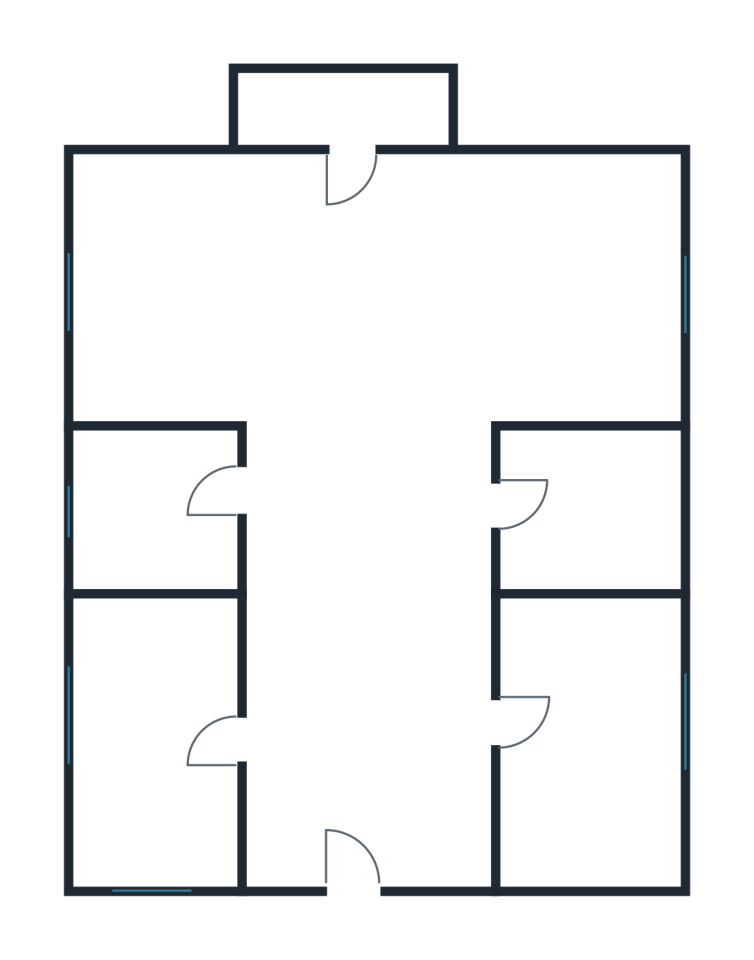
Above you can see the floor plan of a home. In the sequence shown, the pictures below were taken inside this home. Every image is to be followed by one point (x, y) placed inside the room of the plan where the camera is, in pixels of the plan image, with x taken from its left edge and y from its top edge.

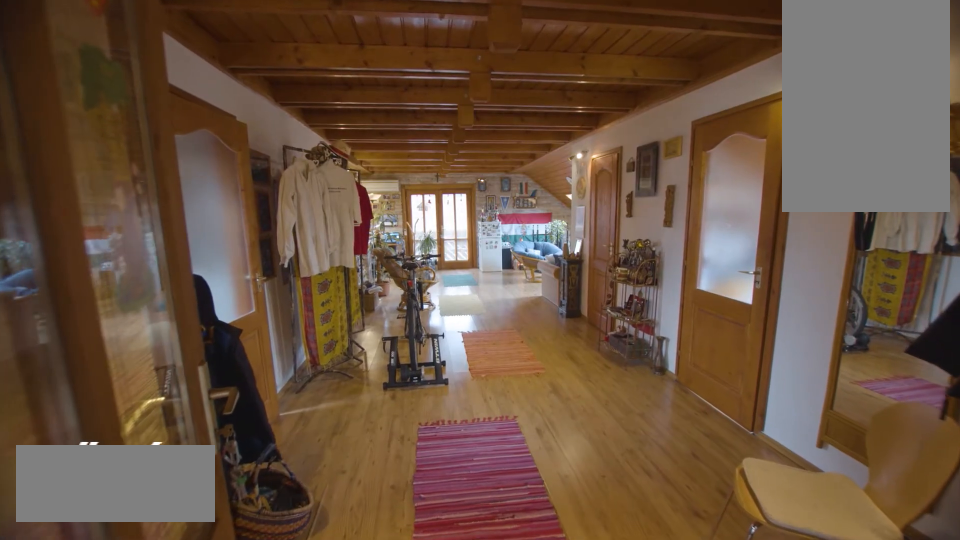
(366, 795)
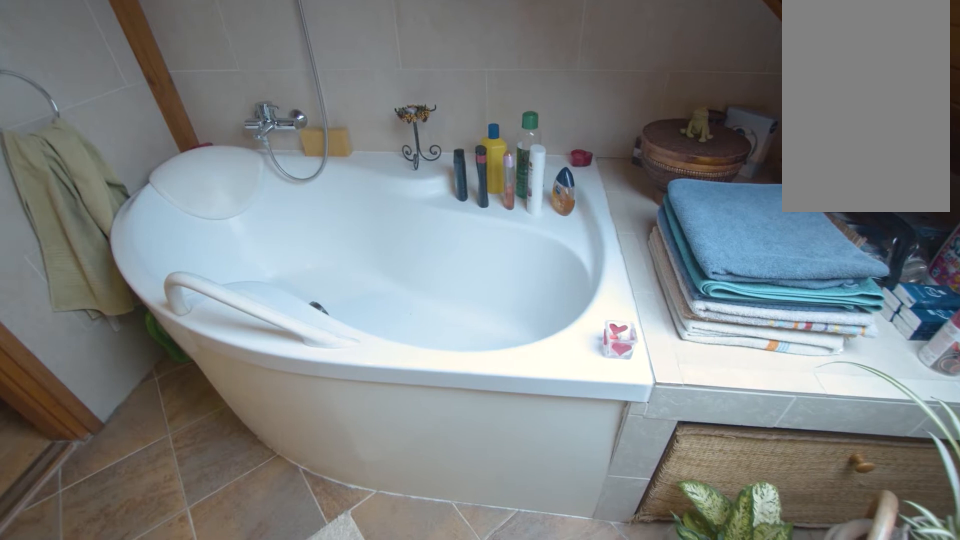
(156, 511)
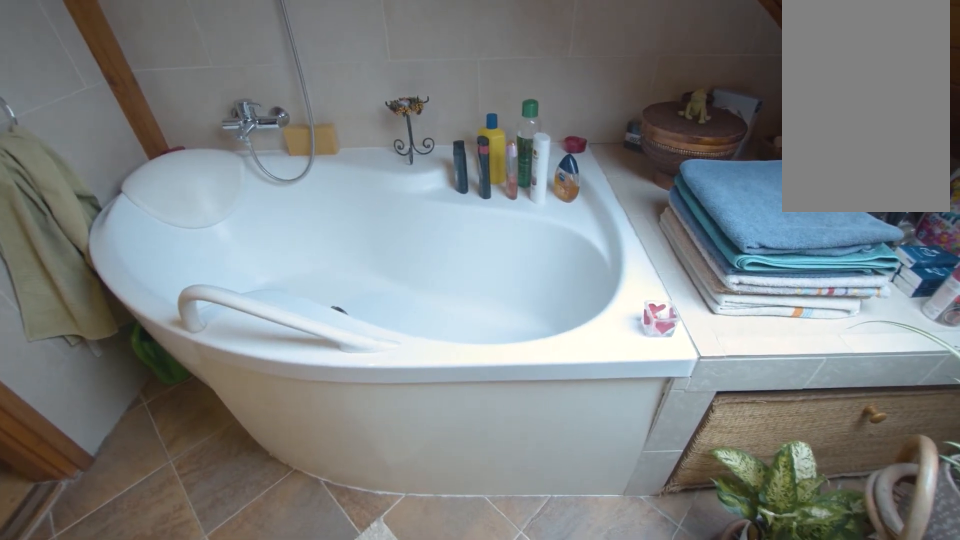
(156, 511)
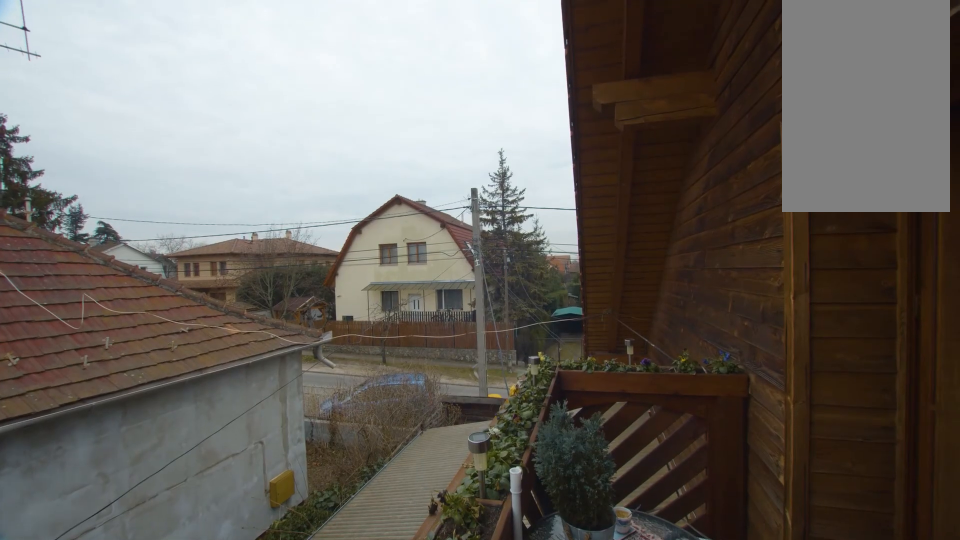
(347, 102)
